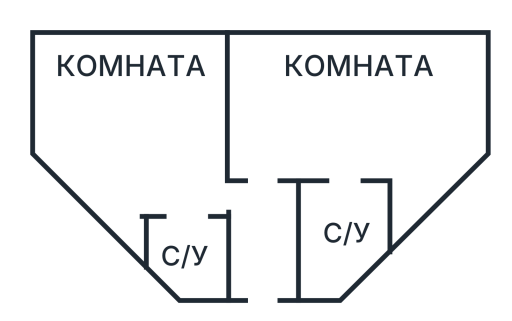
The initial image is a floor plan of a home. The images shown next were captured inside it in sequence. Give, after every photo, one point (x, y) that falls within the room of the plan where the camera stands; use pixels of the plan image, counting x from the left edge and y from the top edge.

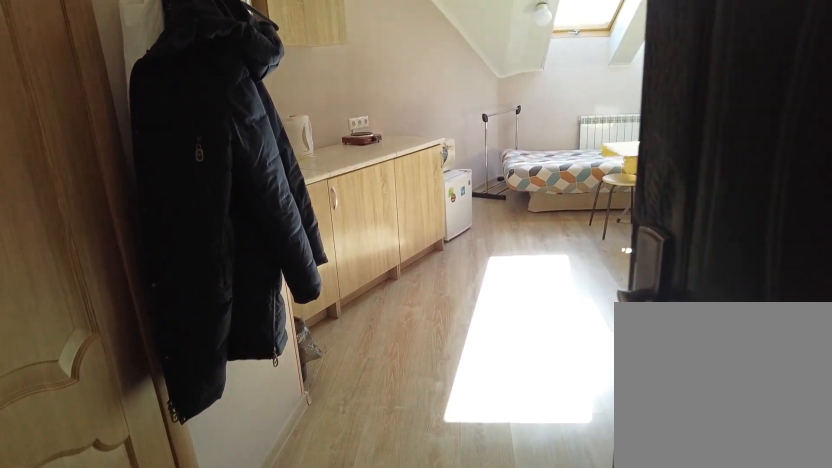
(246, 205)
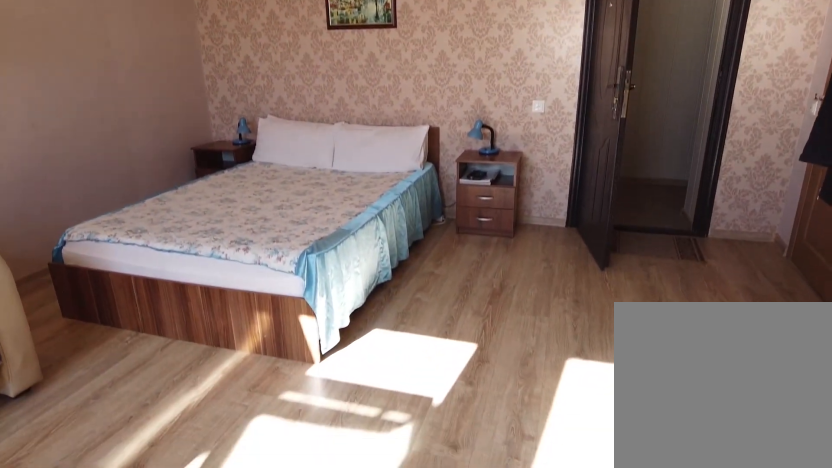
(167, 171)
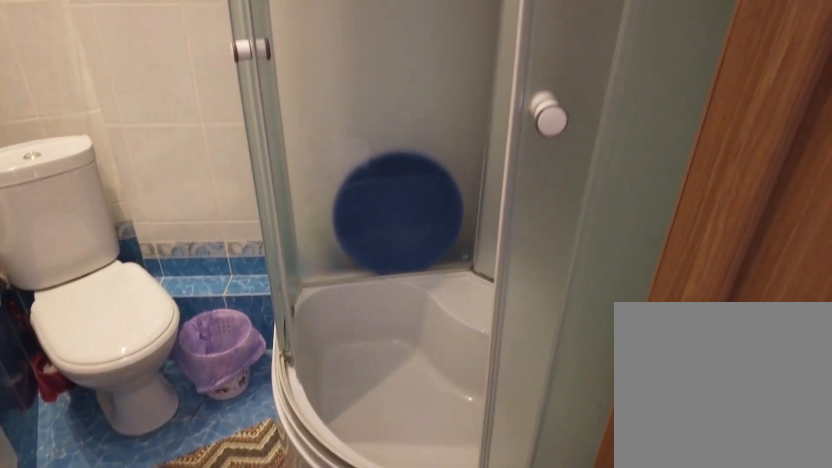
(197, 245)
